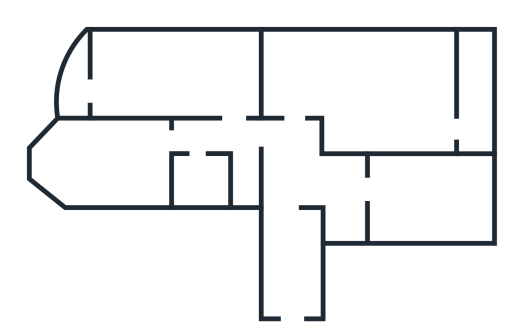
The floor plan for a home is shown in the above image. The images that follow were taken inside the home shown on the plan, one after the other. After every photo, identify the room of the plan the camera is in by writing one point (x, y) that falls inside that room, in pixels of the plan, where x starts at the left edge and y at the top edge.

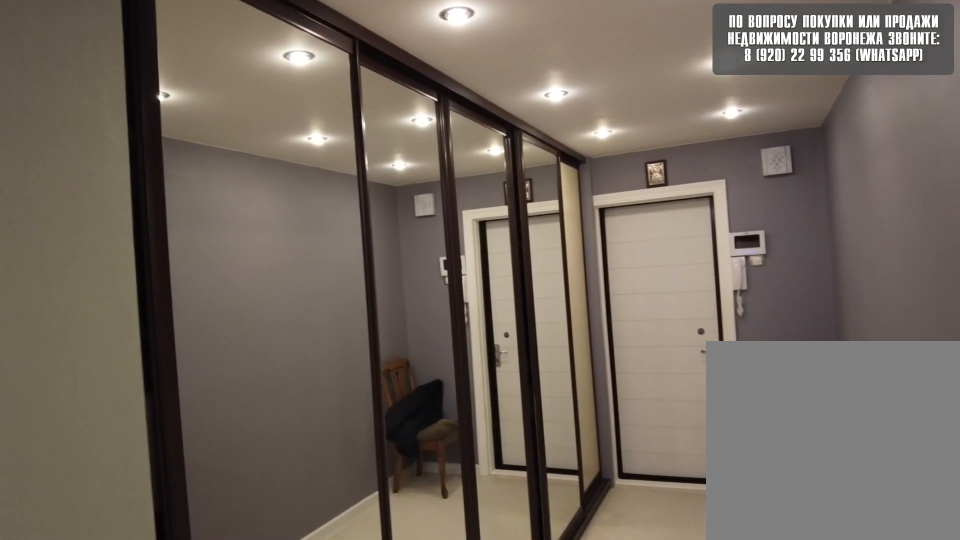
(295, 186)
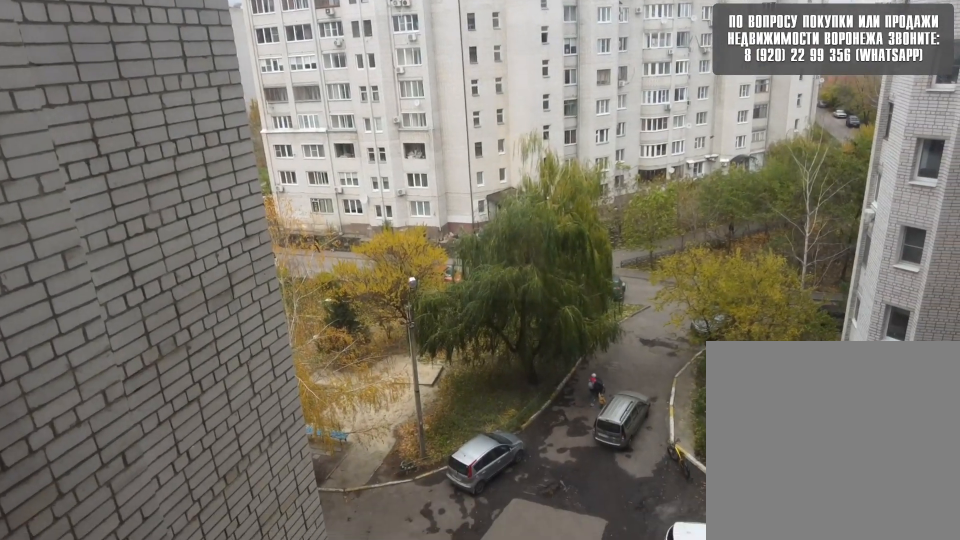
(485, 124)
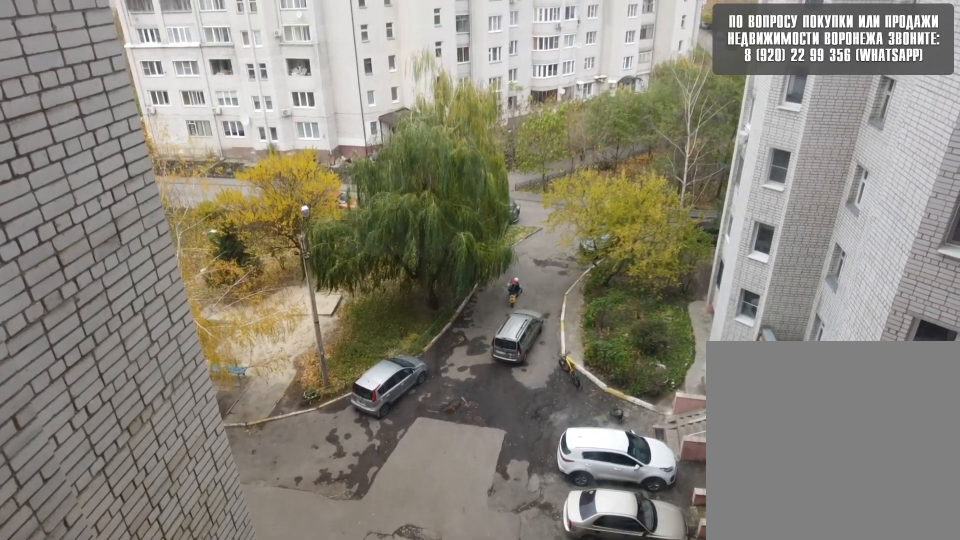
(485, 124)
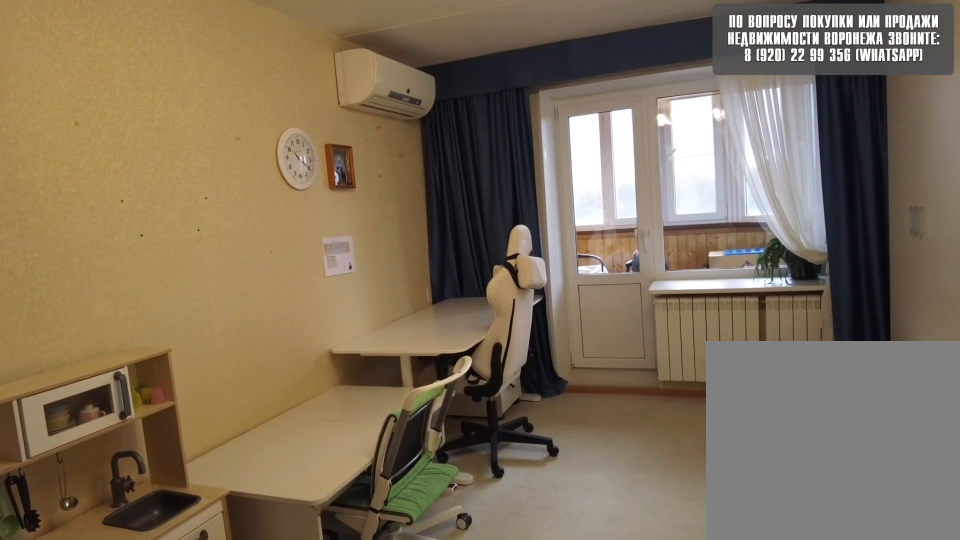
(210, 80)
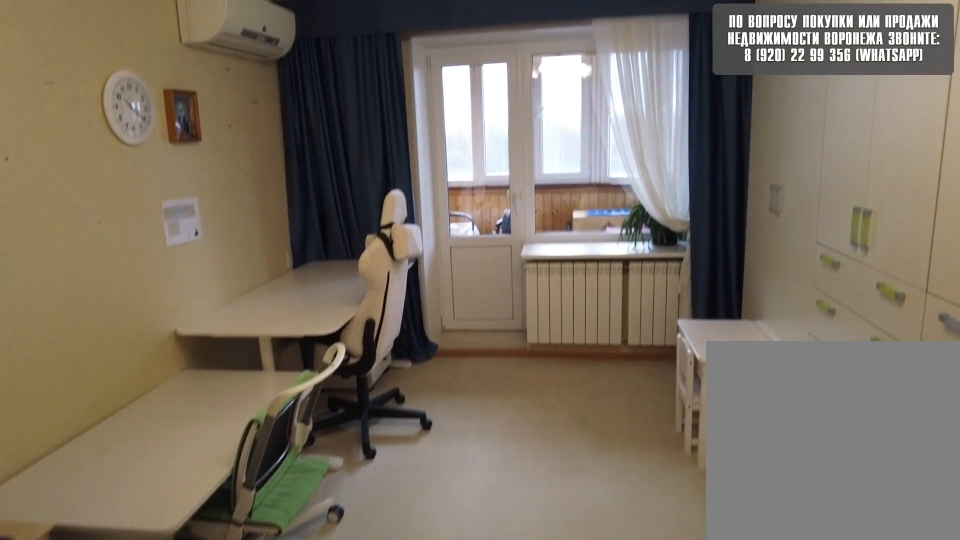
(210, 80)
